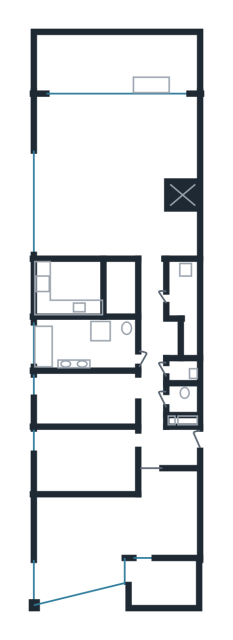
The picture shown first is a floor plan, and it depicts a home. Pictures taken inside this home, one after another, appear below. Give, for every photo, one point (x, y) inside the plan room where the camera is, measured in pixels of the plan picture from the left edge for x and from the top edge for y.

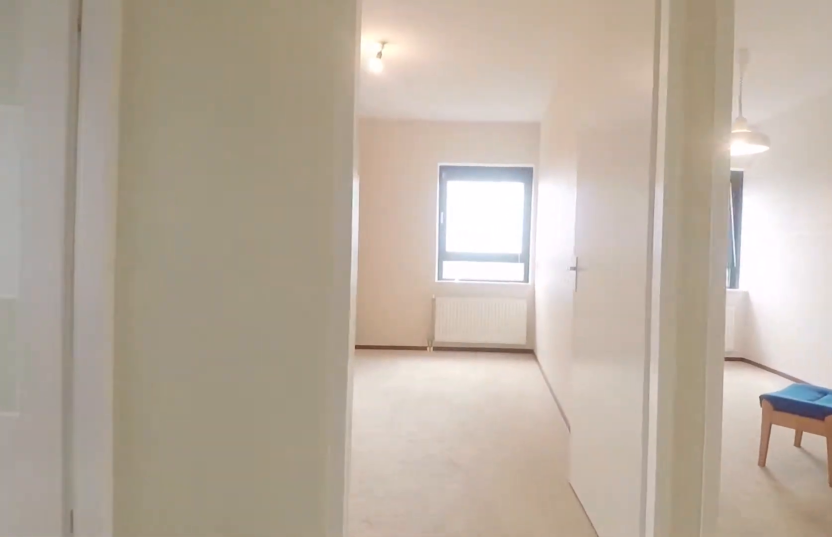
(158, 378)
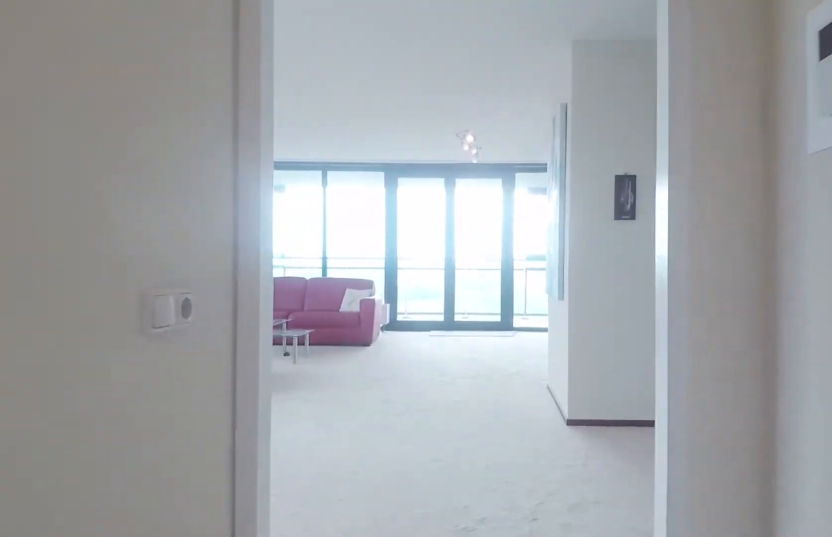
(158, 378)
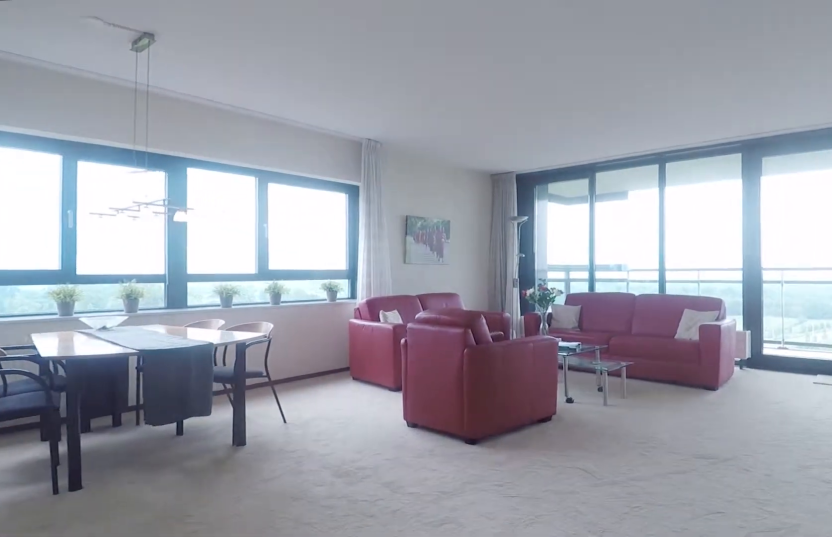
(114, 177)
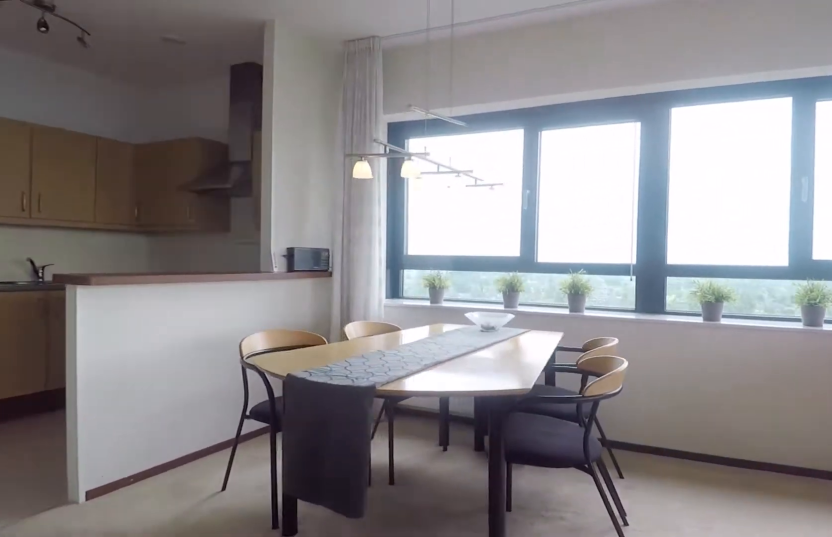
(114, 177)
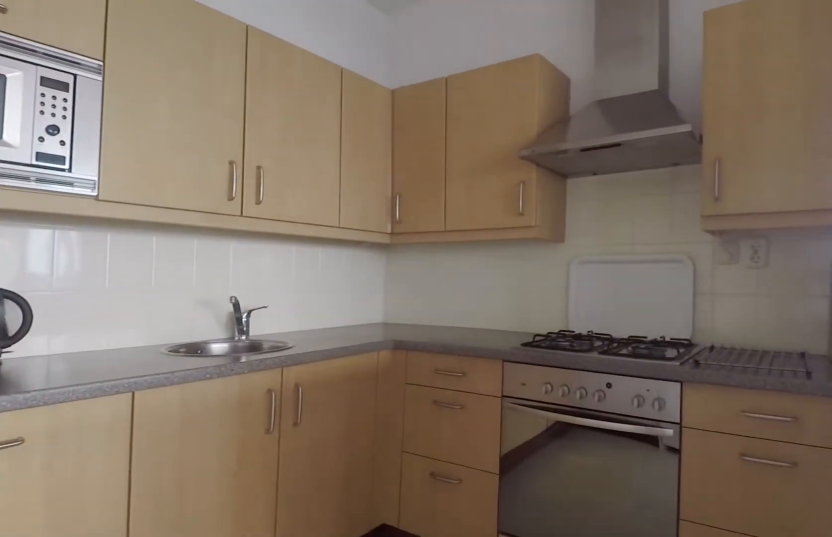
(61, 299)
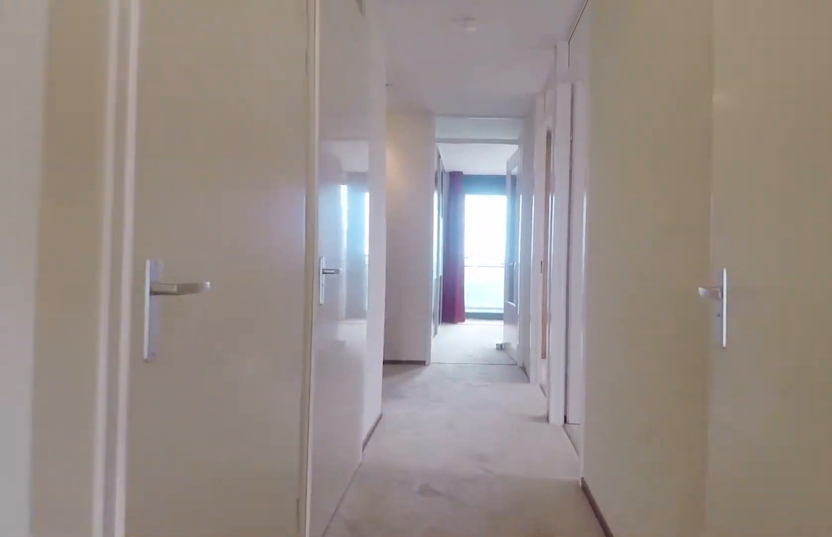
(158, 378)
